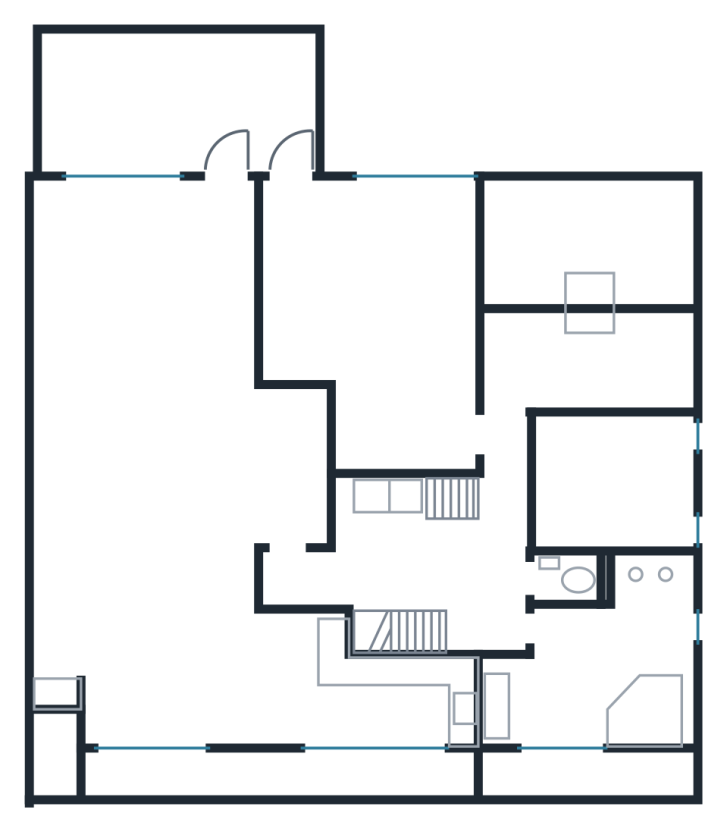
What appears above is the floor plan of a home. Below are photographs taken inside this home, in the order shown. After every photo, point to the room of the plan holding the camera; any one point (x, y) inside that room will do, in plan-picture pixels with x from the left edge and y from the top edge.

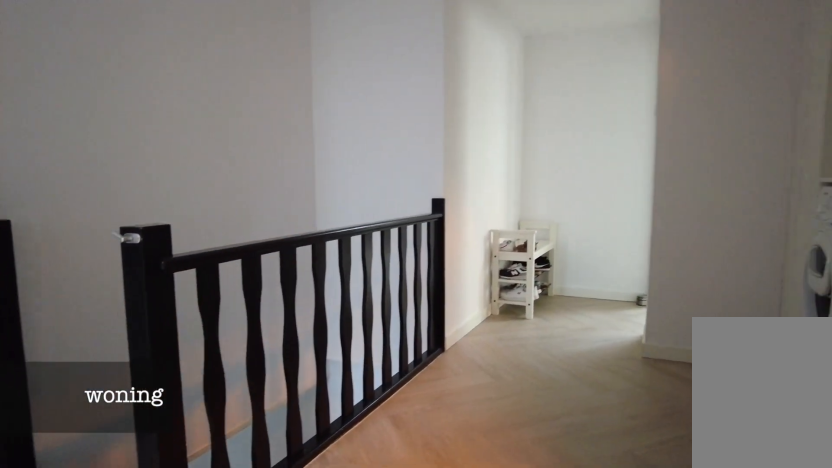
(430, 555)
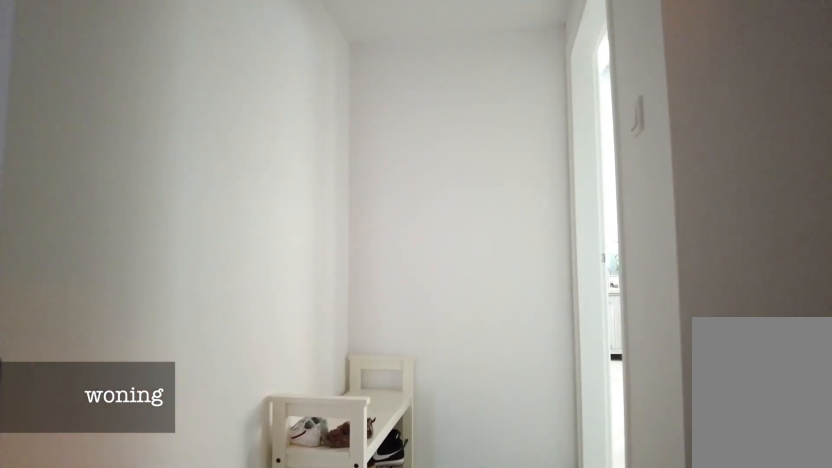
(430, 555)
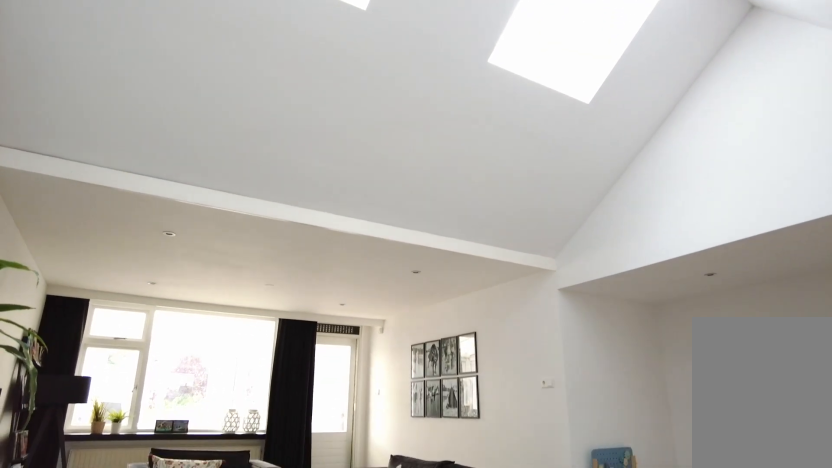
(179, 487)
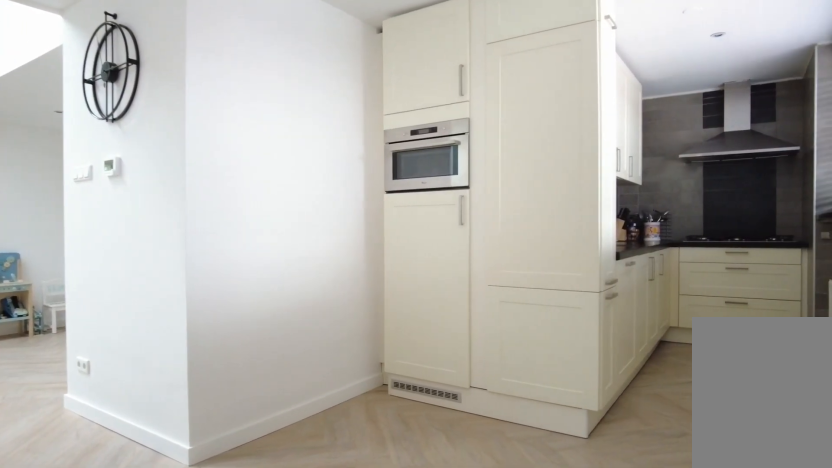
(179, 487)
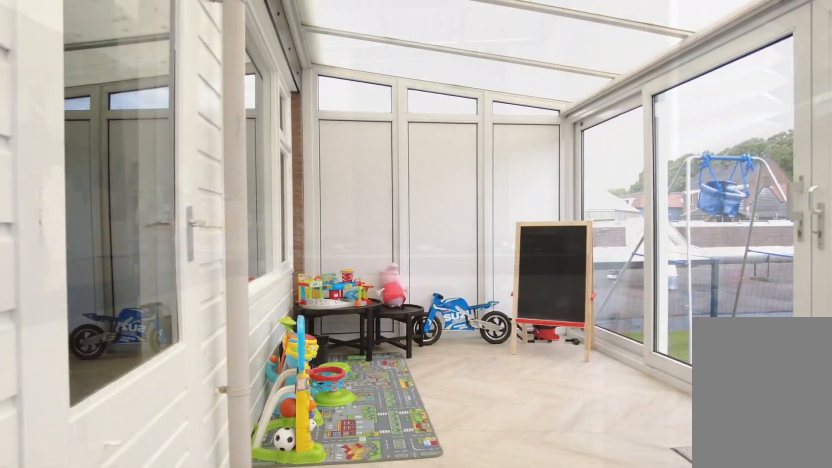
(179, 101)
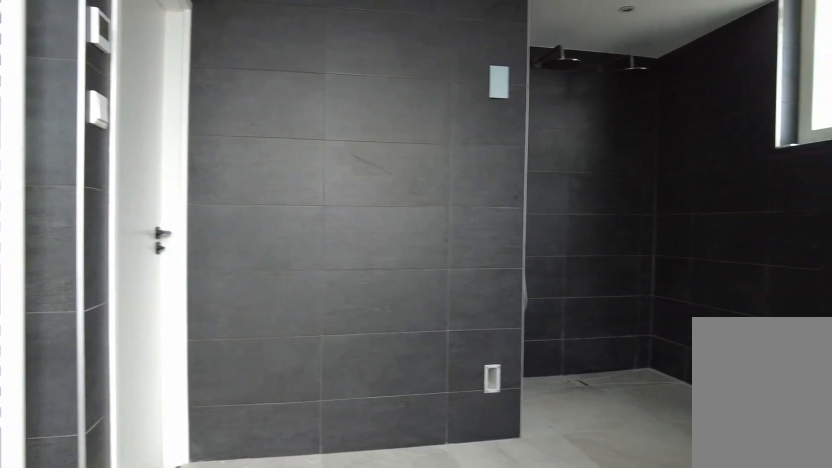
(598, 657)
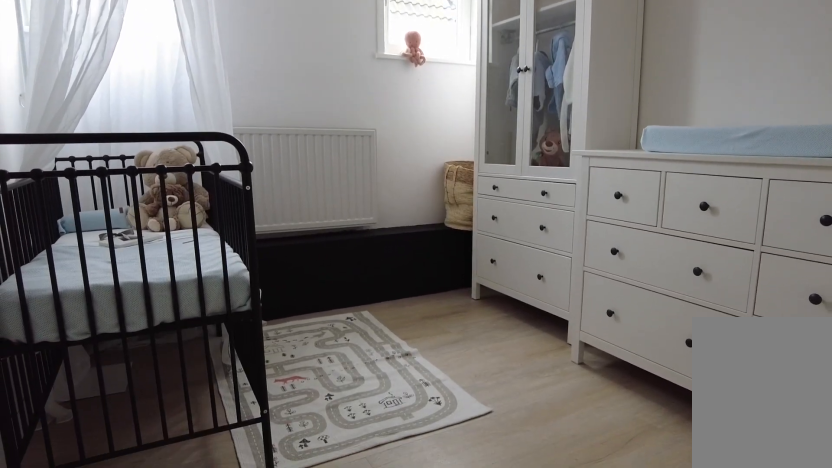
(612, 486)
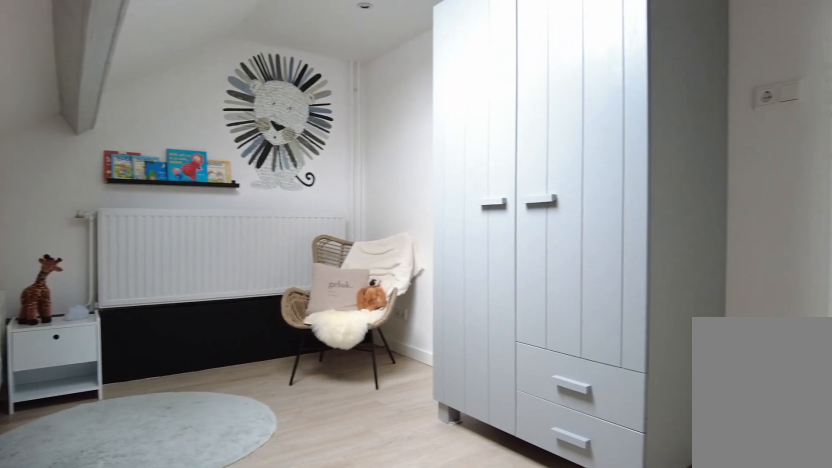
(586, 361)
